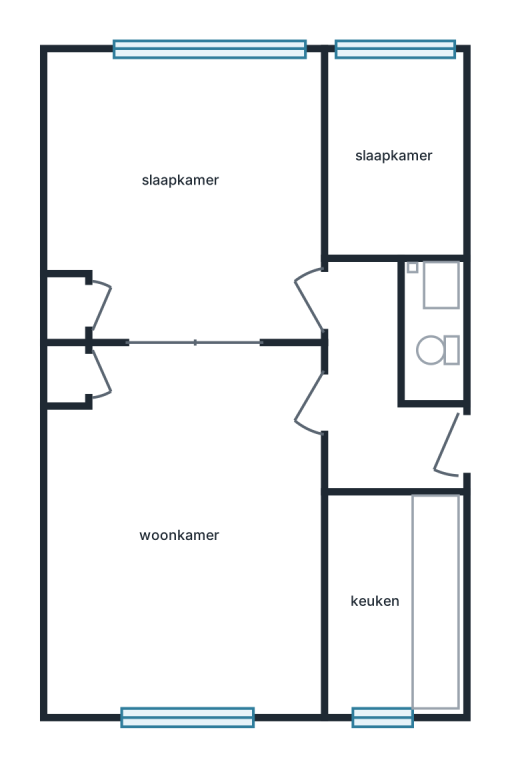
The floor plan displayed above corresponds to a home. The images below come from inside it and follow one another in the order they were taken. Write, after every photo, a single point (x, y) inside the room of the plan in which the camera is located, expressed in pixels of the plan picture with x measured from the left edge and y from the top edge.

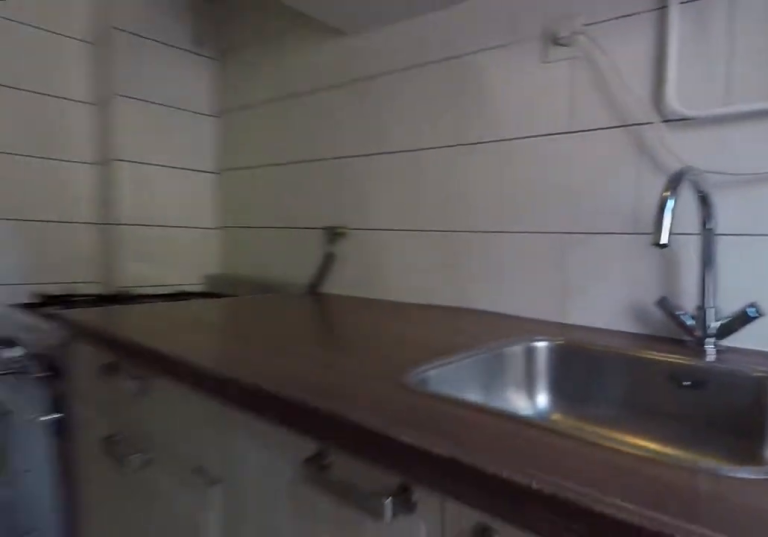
(392, 602)
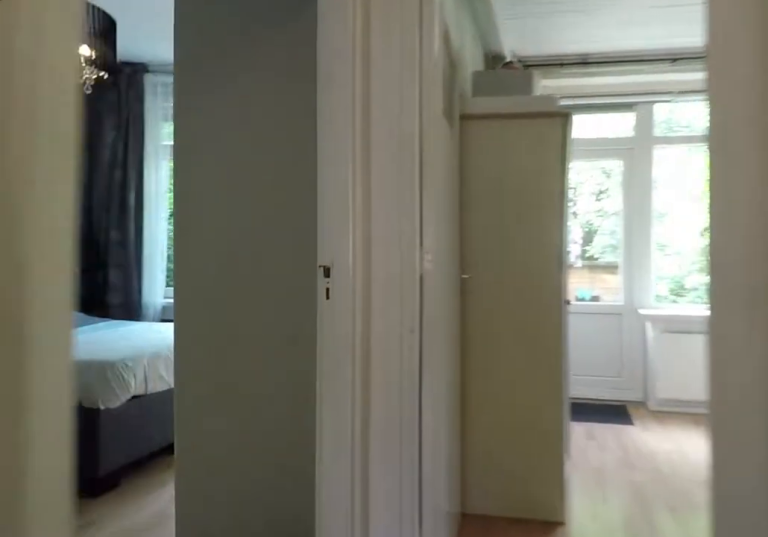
(379, 394)
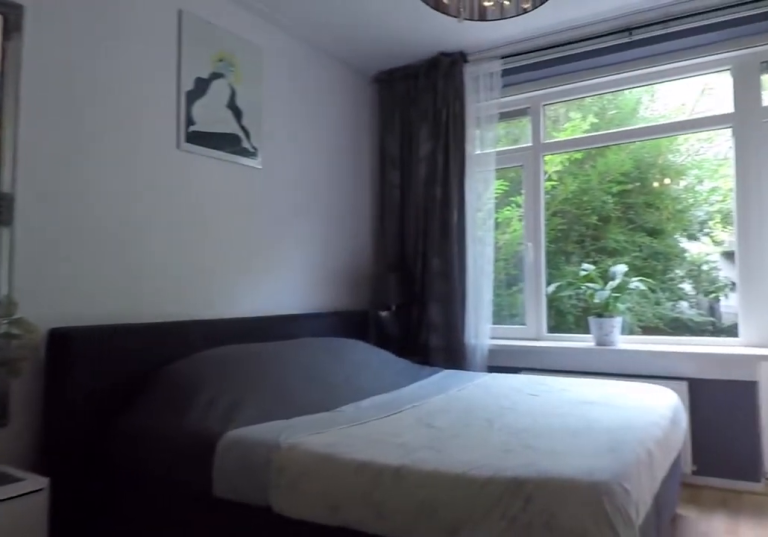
(191, 195)
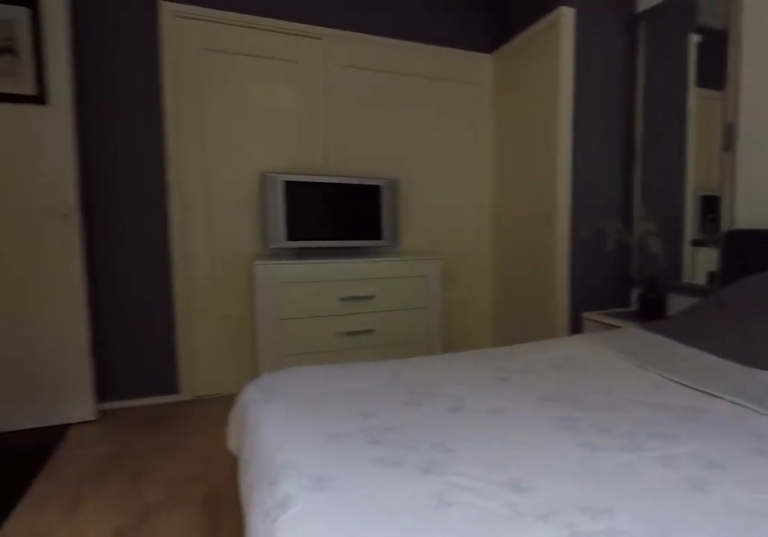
(191, 195)
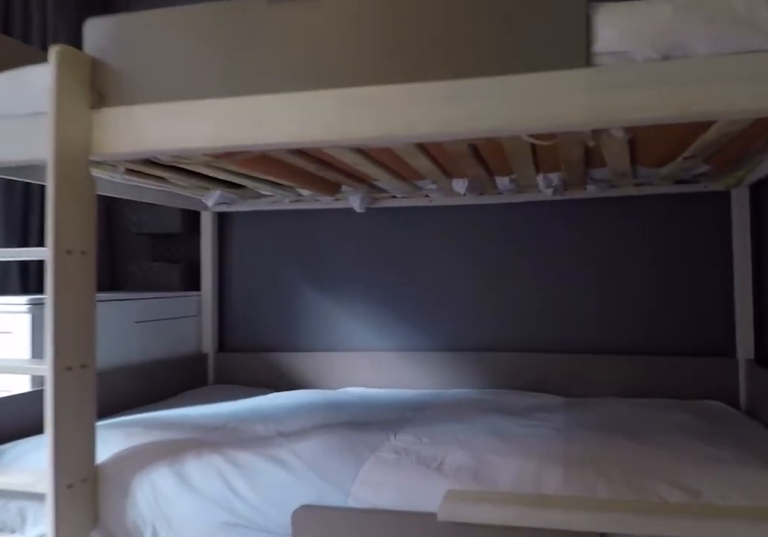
(392, 157)
